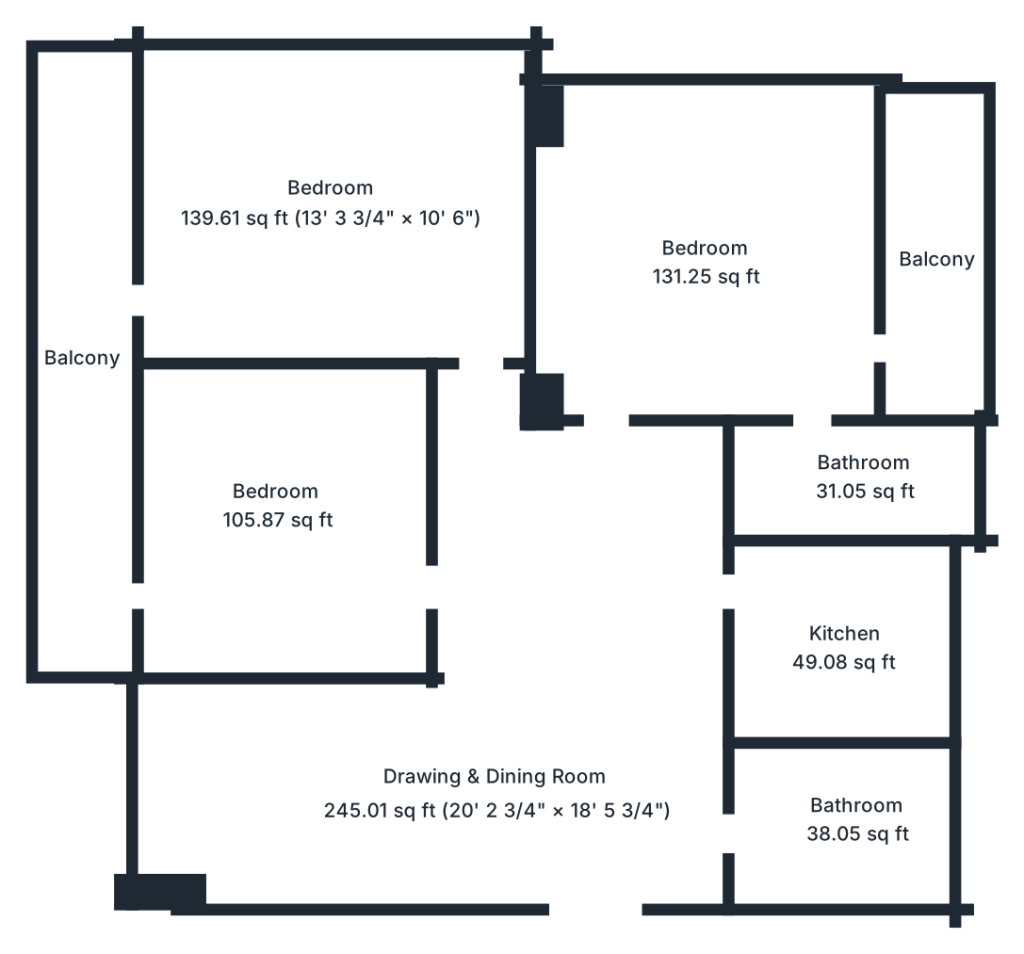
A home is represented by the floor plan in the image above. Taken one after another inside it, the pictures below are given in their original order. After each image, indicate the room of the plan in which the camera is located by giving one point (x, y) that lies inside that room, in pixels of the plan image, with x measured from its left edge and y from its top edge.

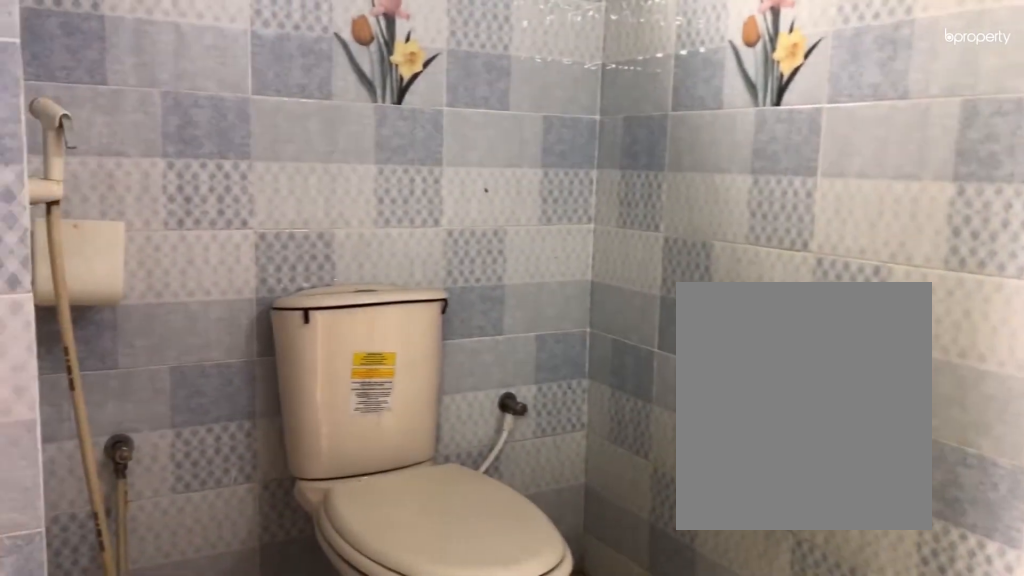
(857, 488)
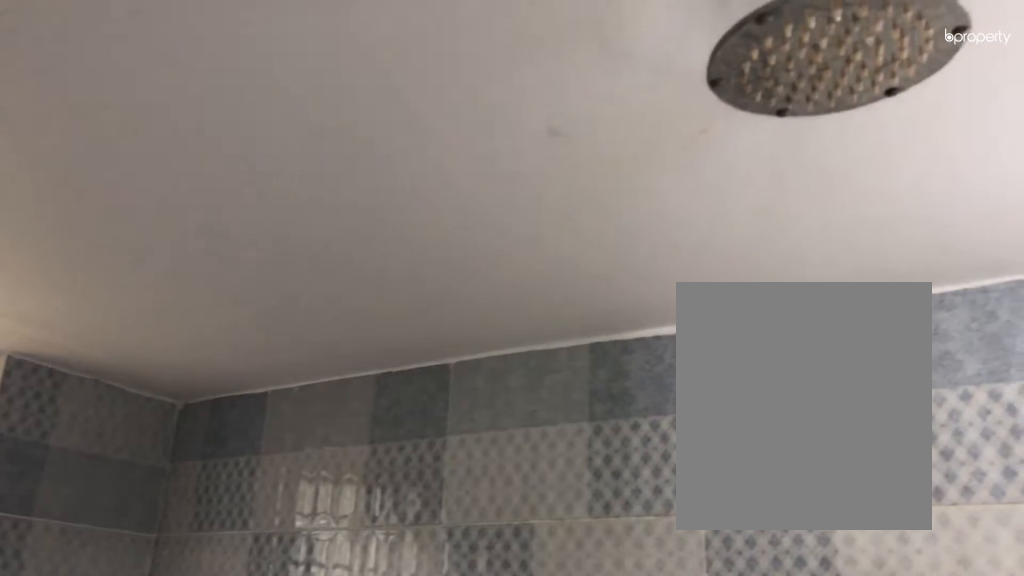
(857, 488)
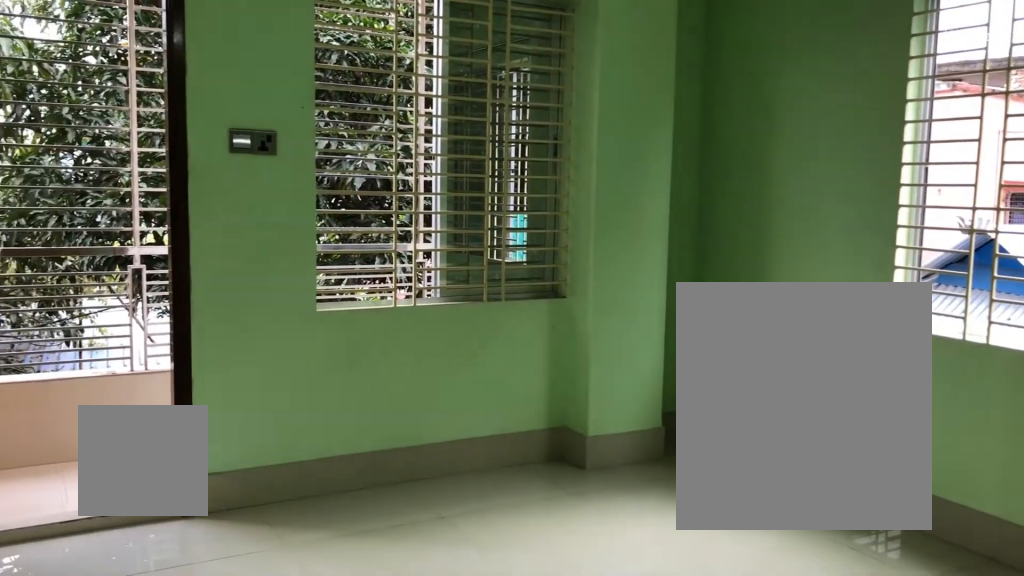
(330, 233)
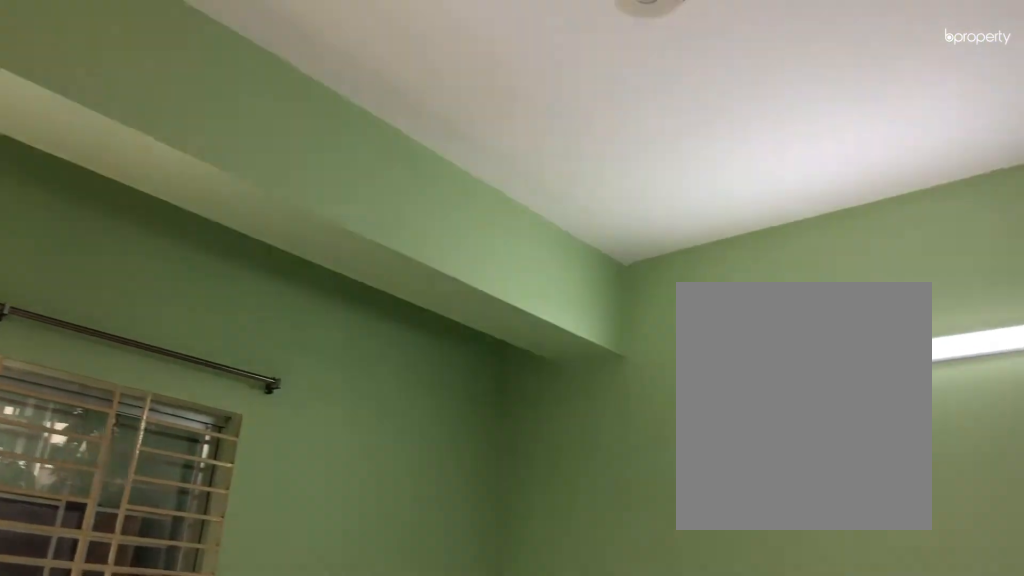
(330, 233)
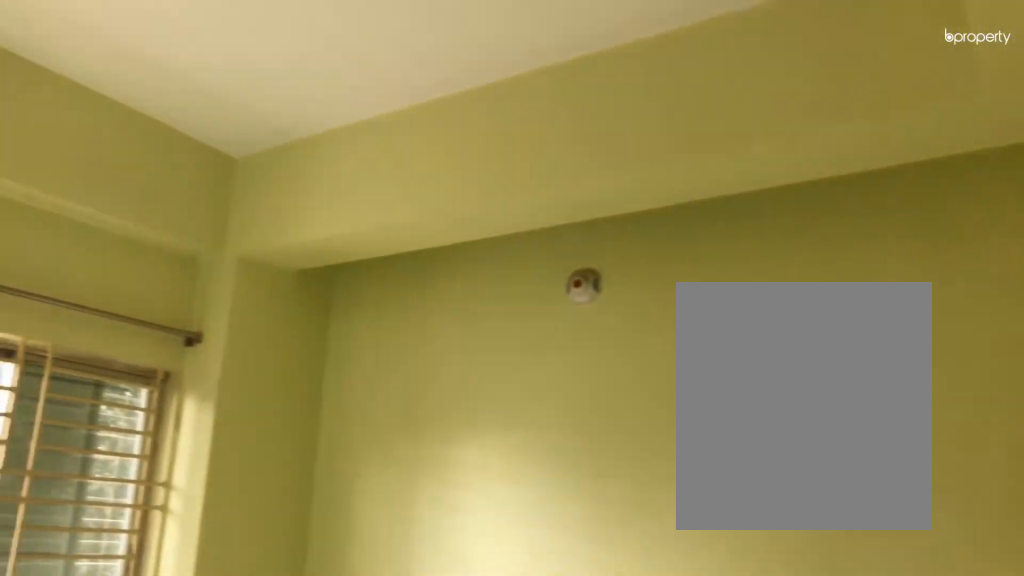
(279, 514)
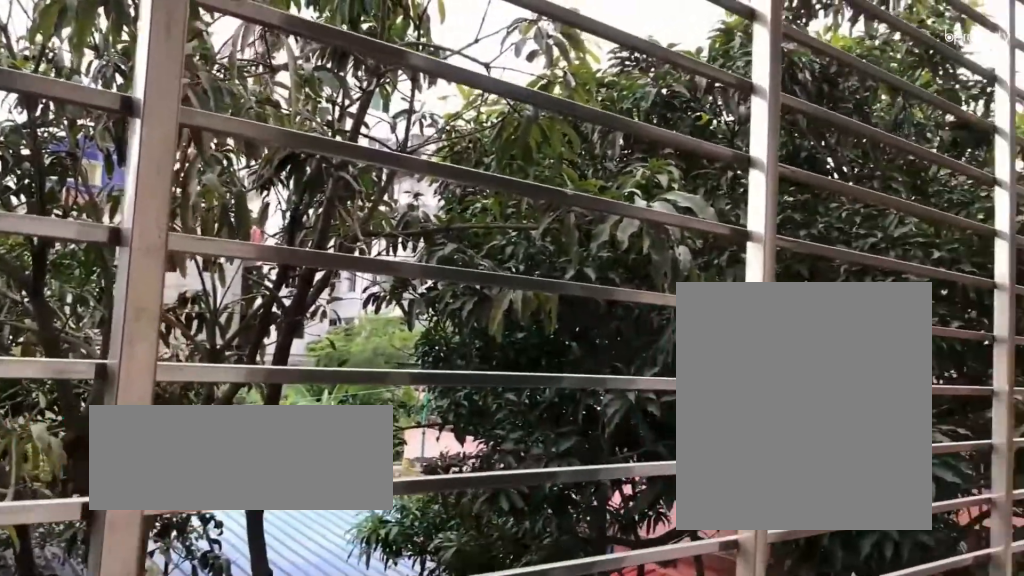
(76, 528)
